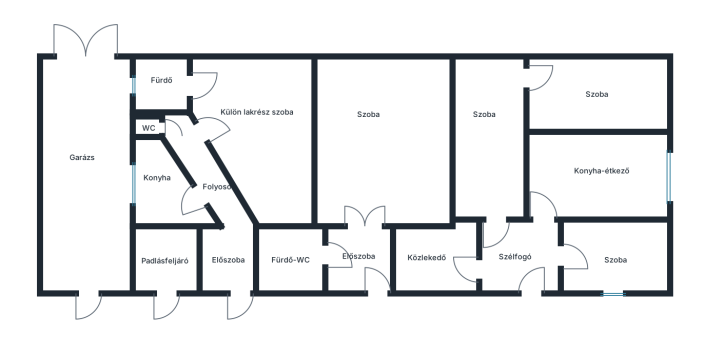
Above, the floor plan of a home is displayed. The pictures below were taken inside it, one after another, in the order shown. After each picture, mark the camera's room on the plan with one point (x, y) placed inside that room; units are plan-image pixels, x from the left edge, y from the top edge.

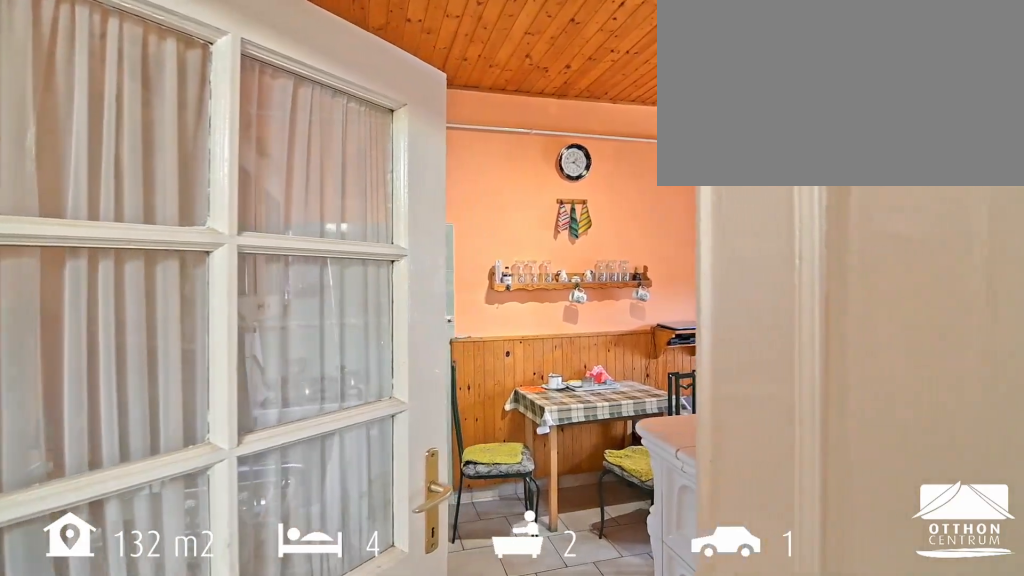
(603, 195)
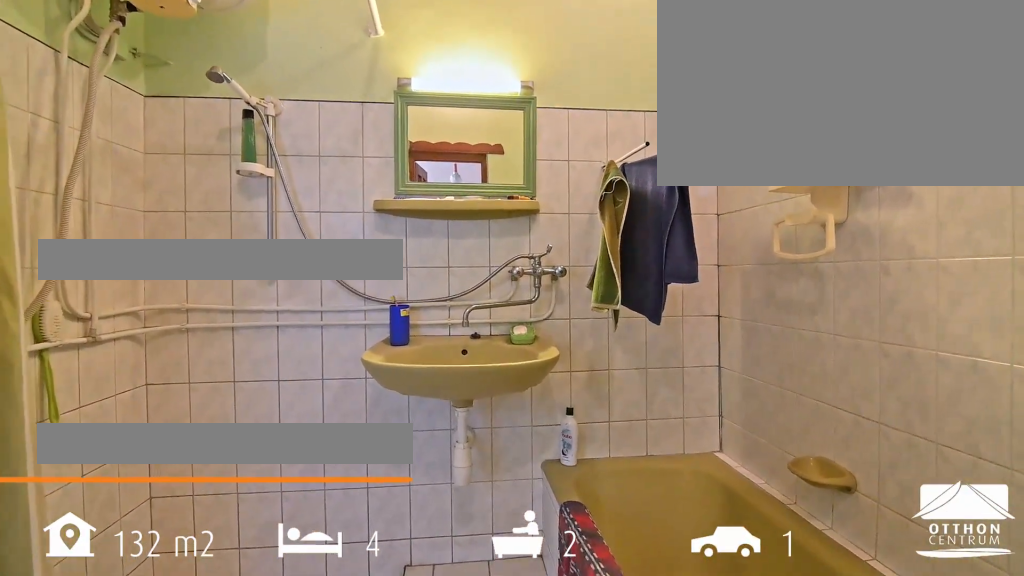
(295, 277)
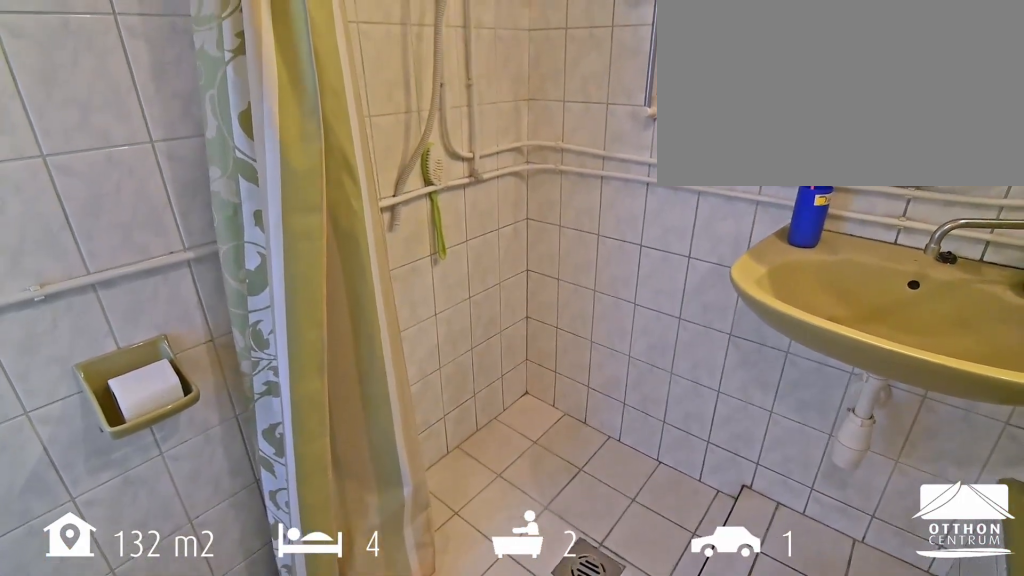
(295, 277)
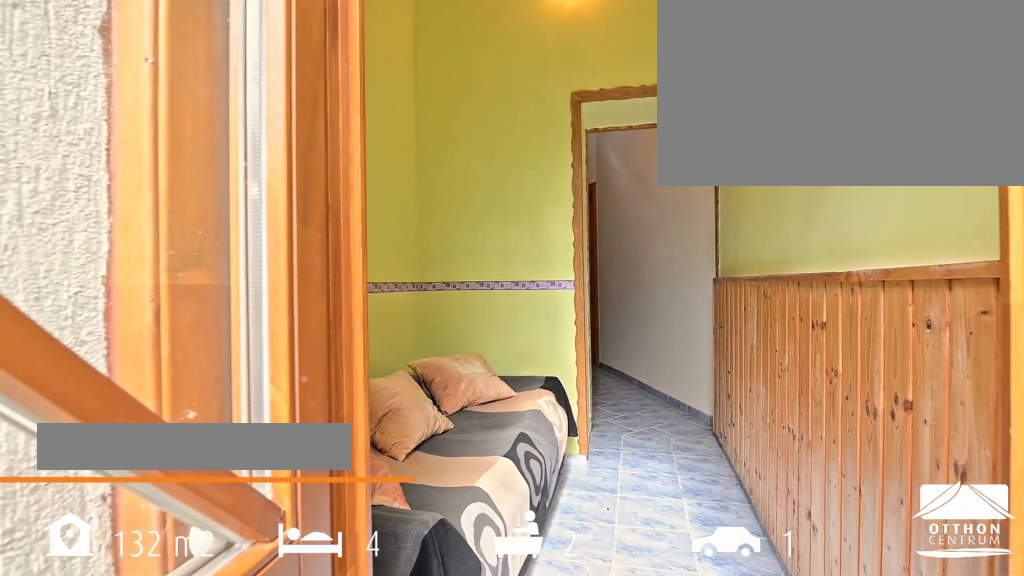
(231, 277)
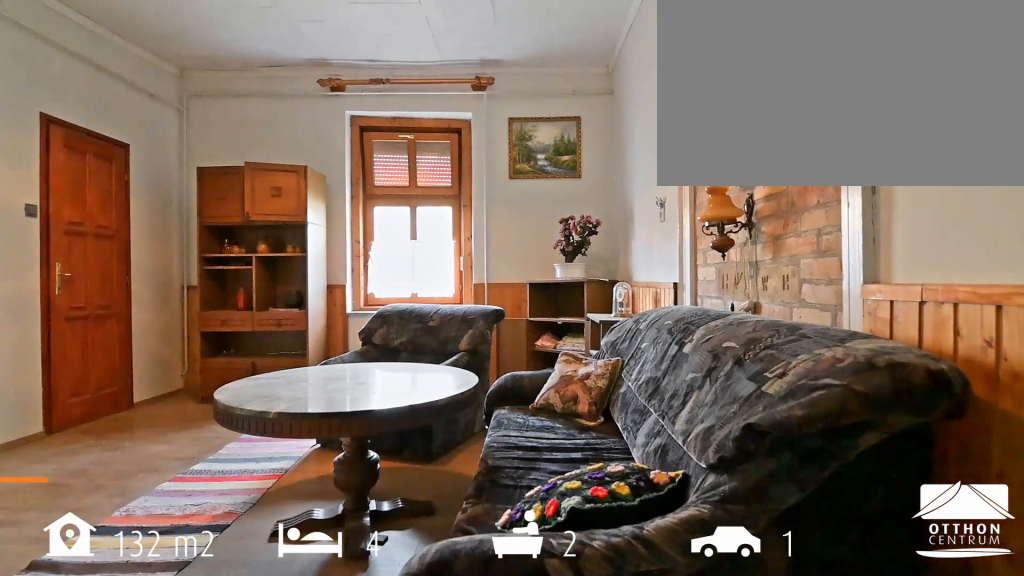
(272, 151)
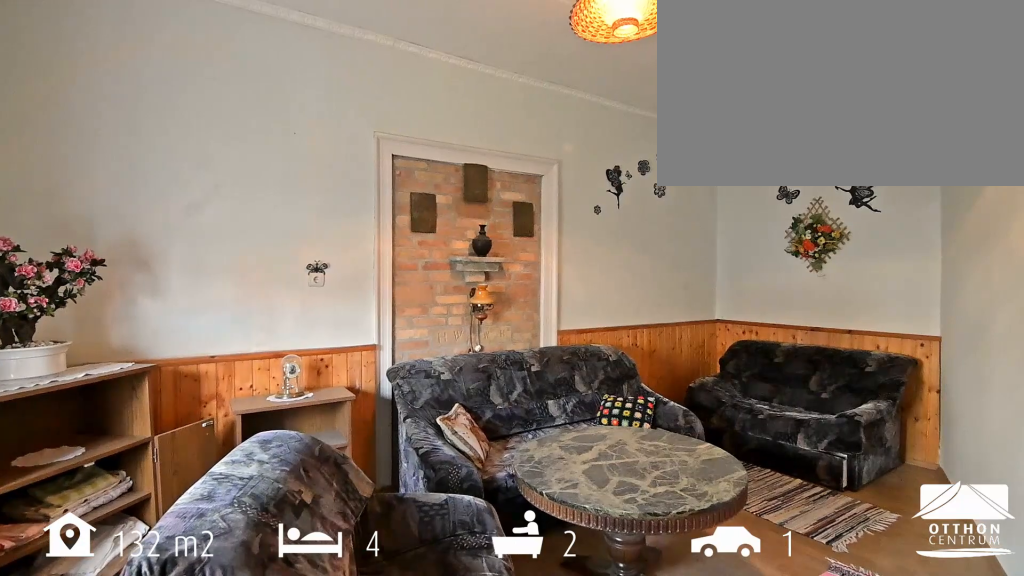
(272, 151)
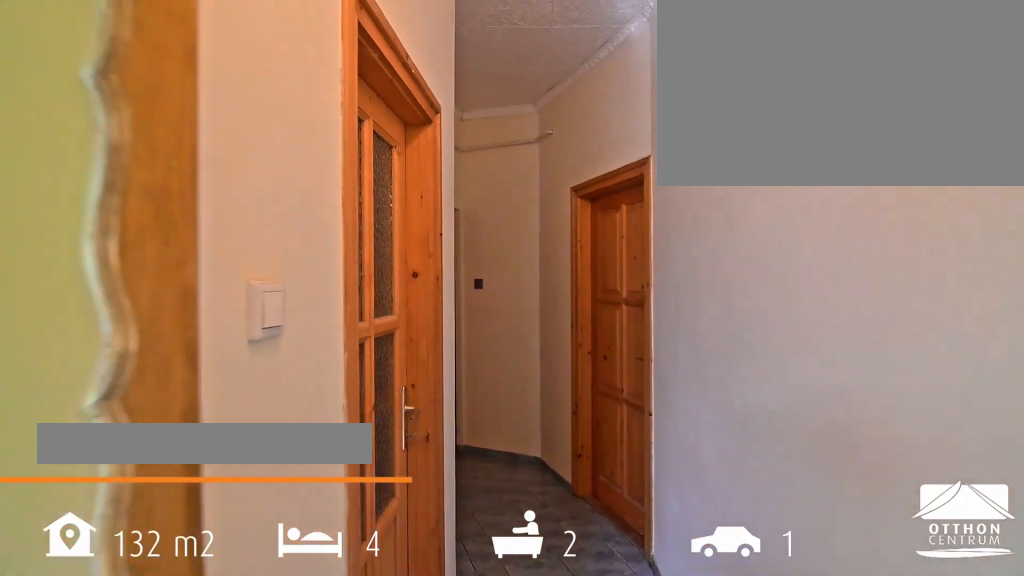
(228, 204)
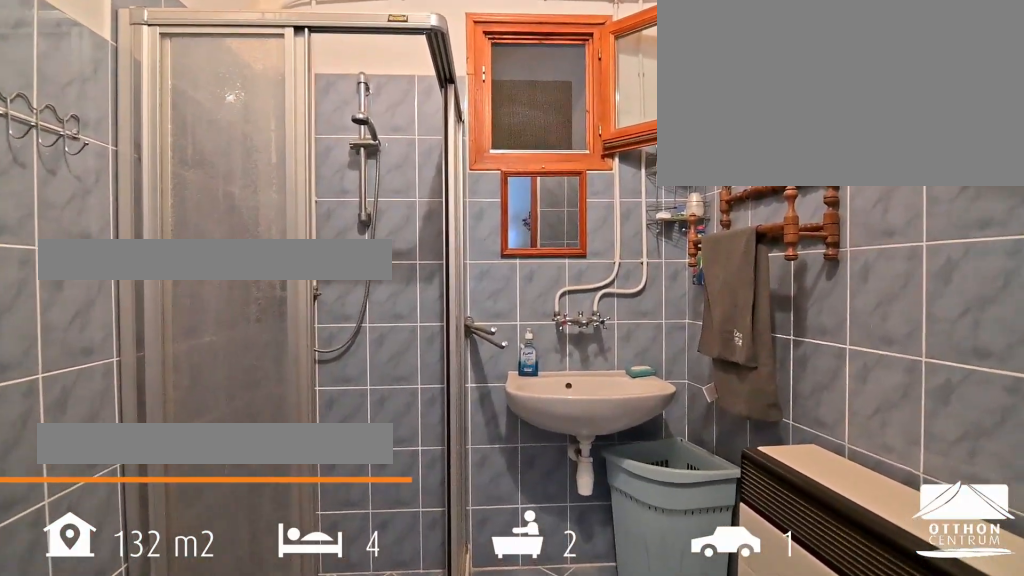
(163, 93)
